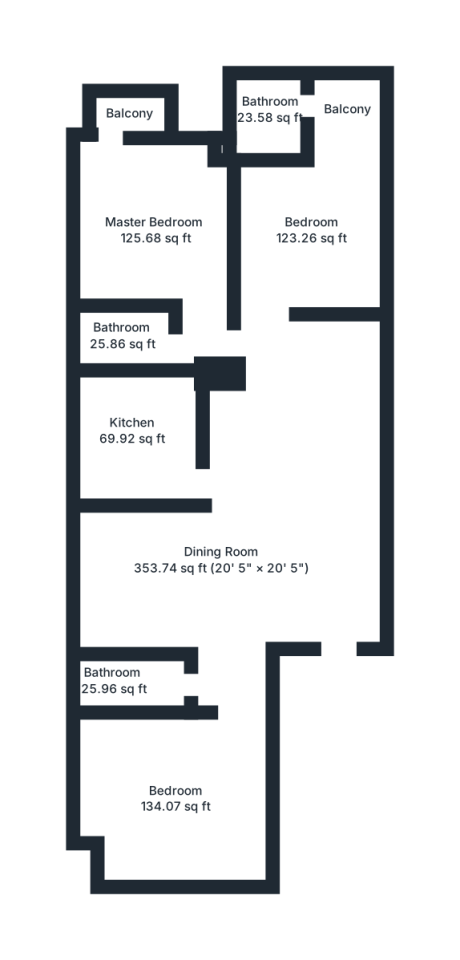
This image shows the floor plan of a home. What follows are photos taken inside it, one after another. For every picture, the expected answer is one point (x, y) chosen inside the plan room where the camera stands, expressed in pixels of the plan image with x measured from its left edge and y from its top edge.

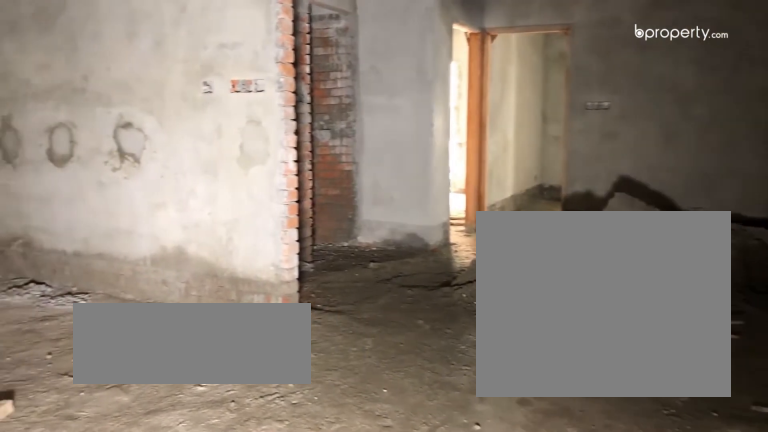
(324, 566)
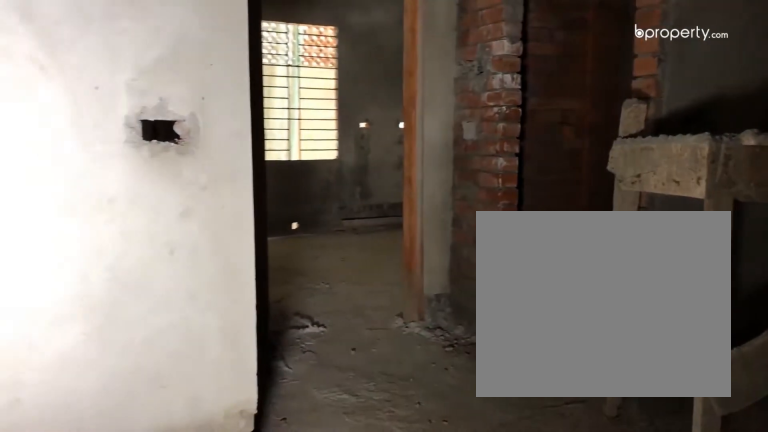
(247, 566)
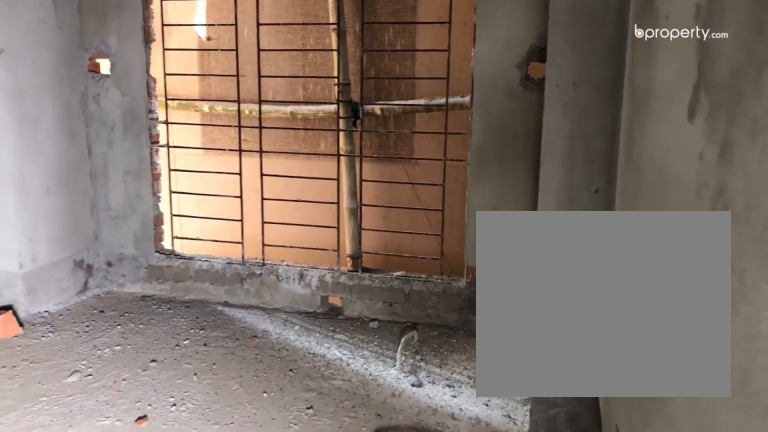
(177, 798)
